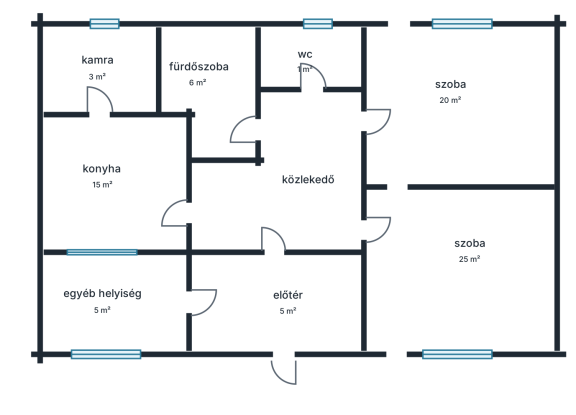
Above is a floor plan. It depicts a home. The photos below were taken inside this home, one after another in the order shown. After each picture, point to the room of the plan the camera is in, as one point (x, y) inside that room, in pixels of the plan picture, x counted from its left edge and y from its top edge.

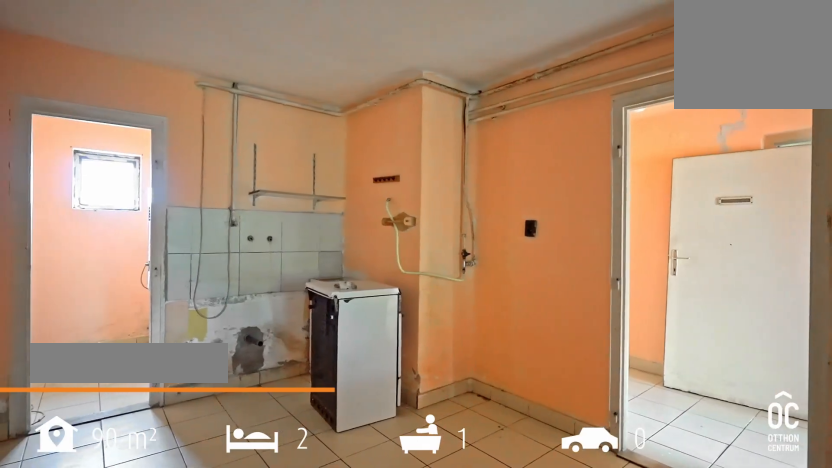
(118, 191)
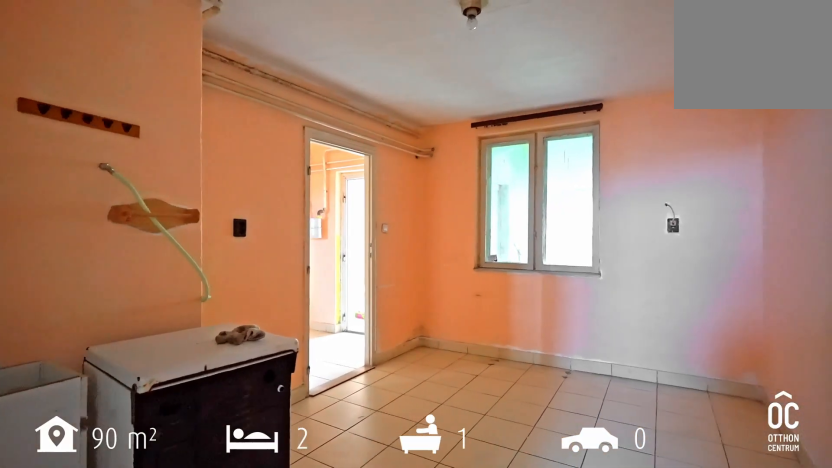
(118, 191)
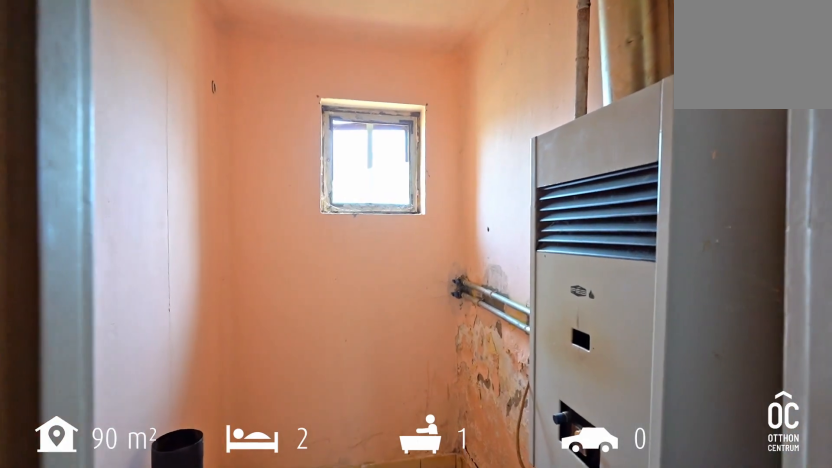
(106, 74)
